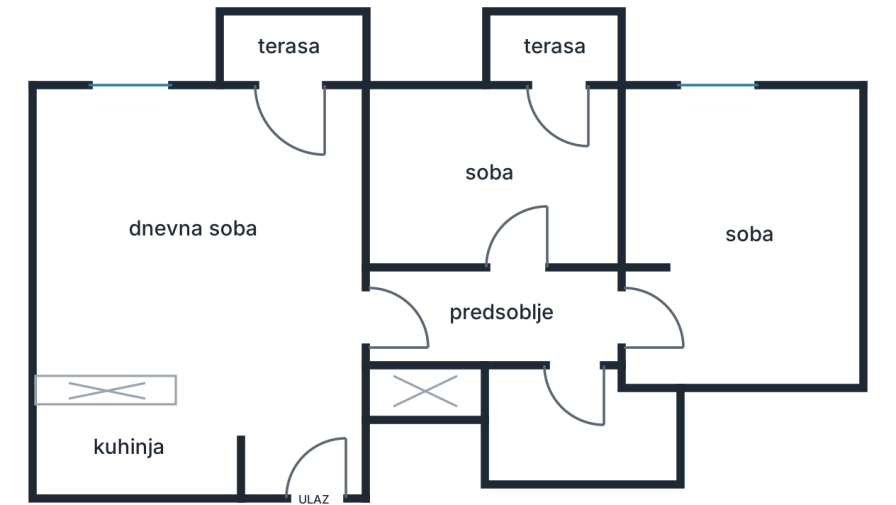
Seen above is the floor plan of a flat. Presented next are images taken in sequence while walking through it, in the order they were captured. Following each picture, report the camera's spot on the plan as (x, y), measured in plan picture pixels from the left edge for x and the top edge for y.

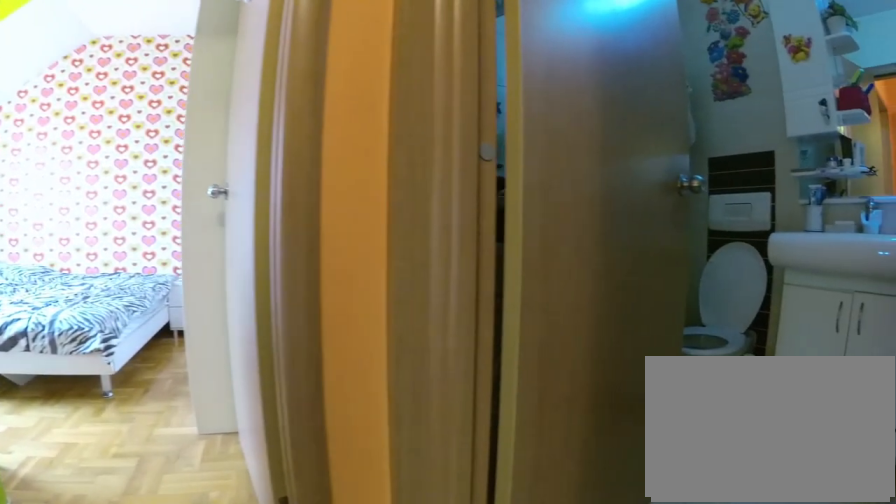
(495, 311)
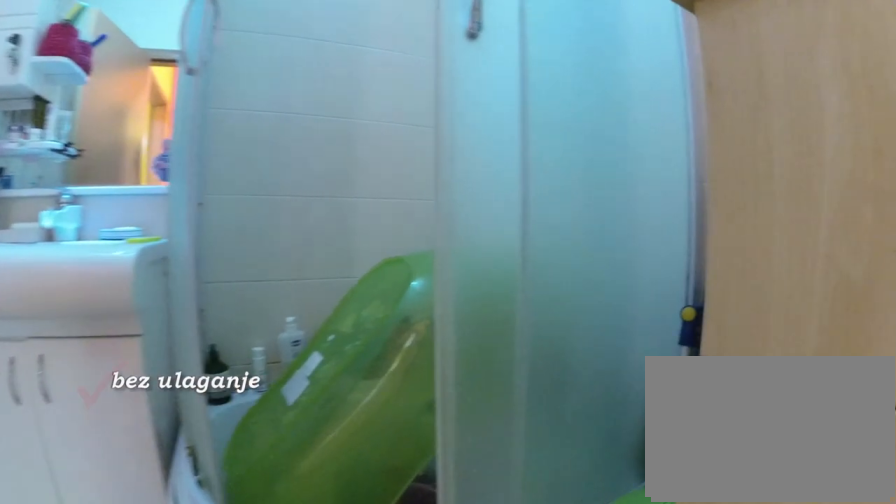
(568, 357)
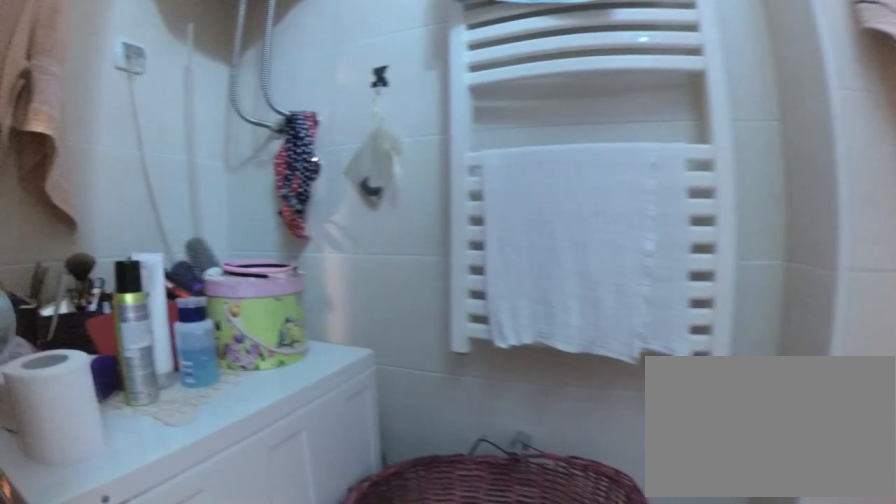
(547, 429)
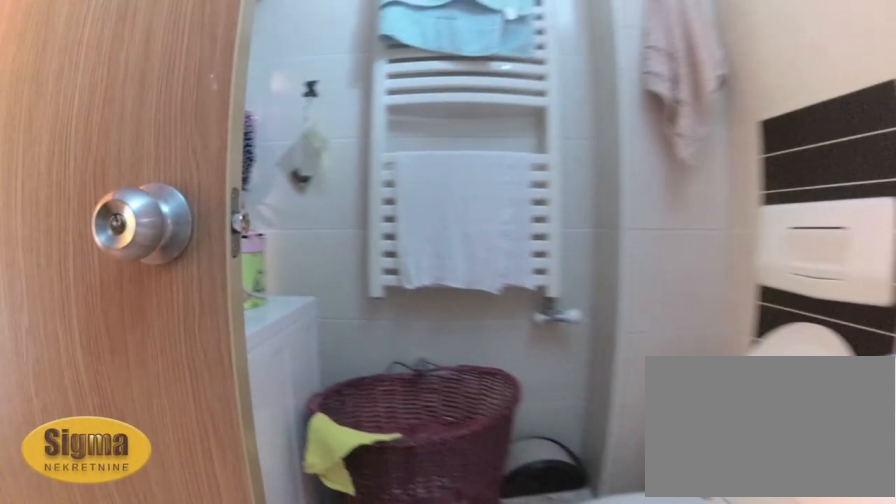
(538, 442)
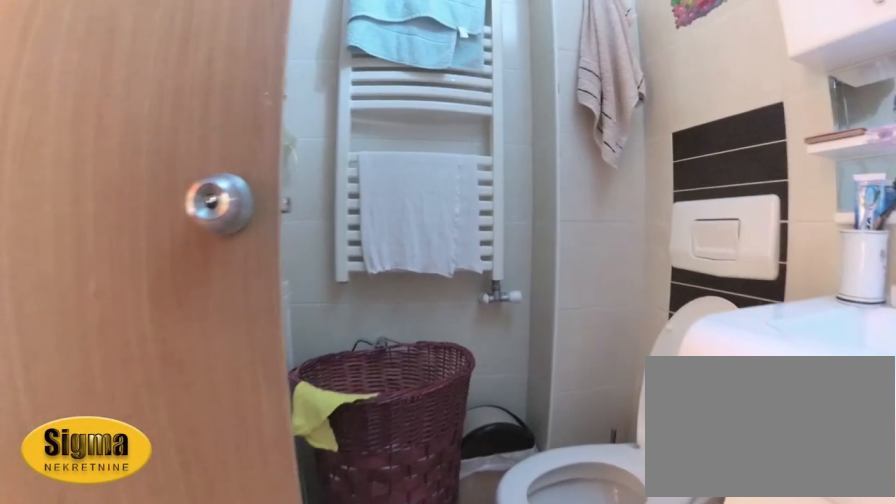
(533, 443)
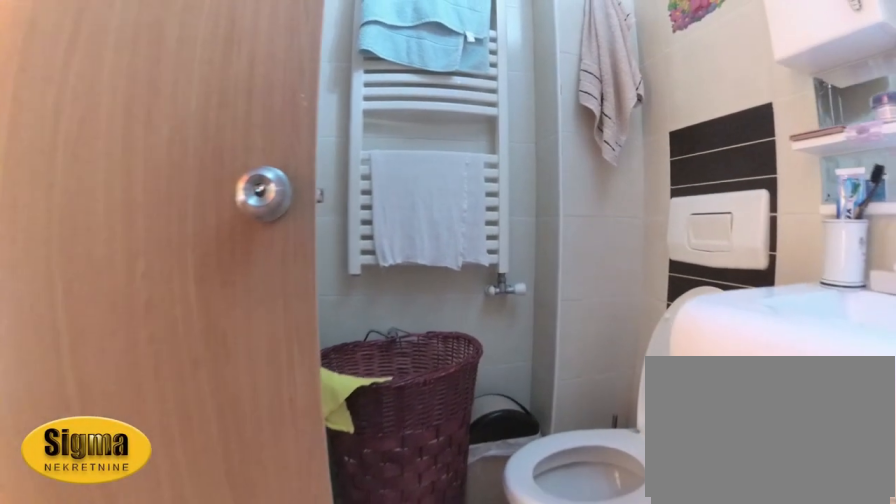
(531, 443)
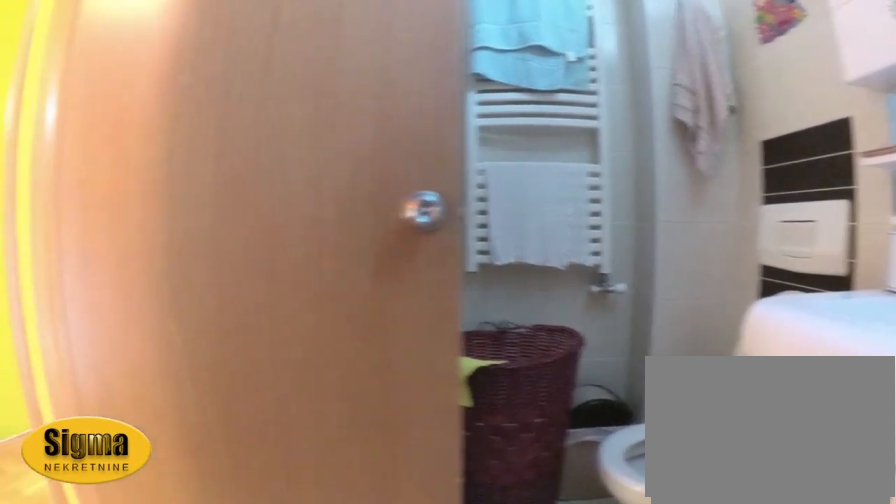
(536, 449)
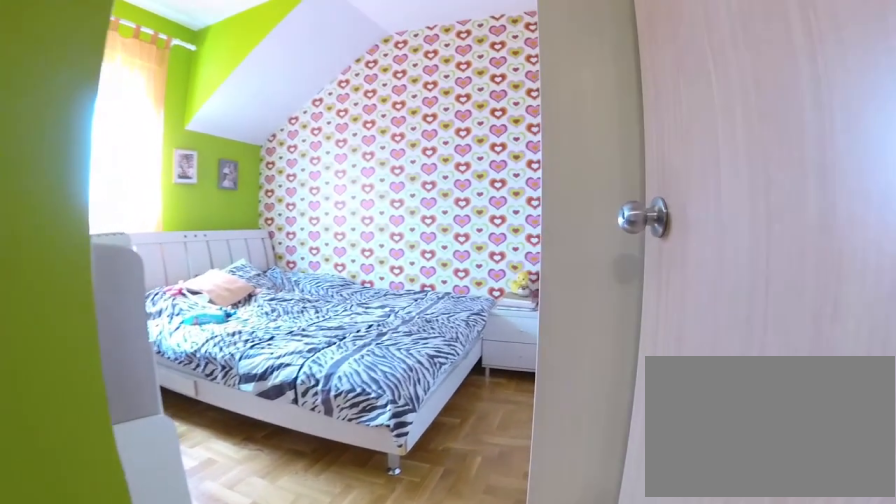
(597, 345)
